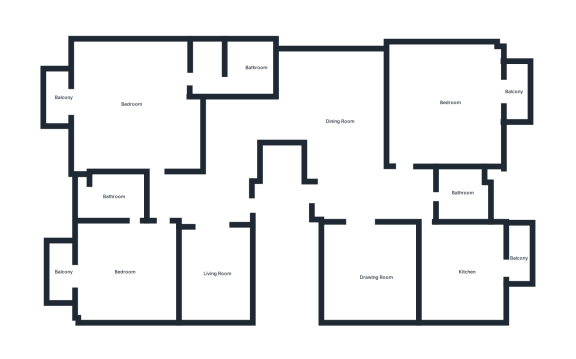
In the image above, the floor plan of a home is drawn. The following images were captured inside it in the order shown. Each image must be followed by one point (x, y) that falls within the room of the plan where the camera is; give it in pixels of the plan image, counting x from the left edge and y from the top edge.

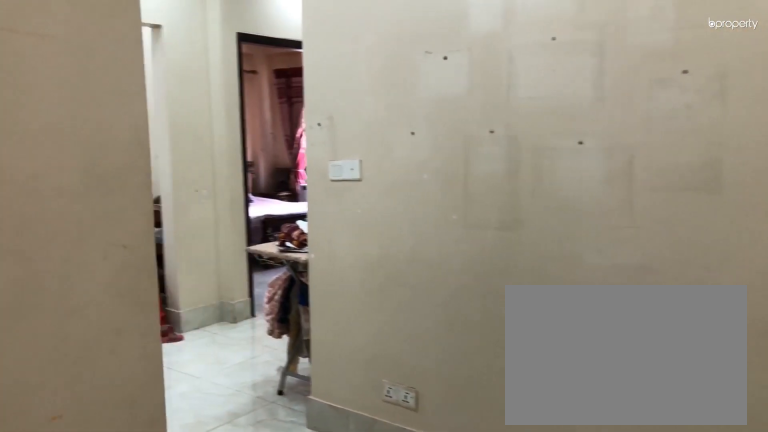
(232, 127)
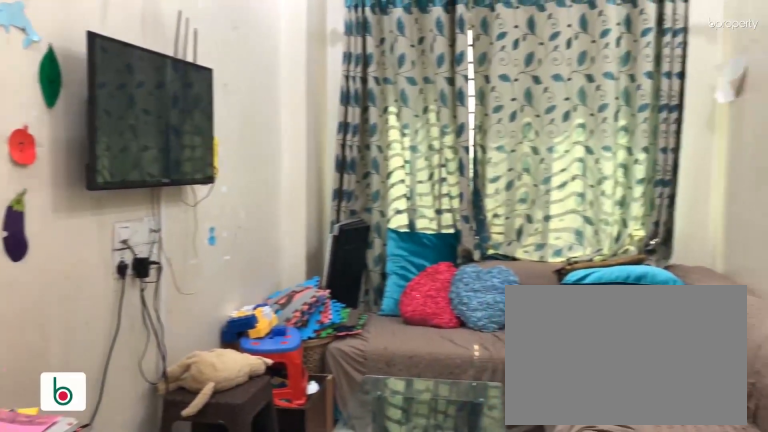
(215, 270)
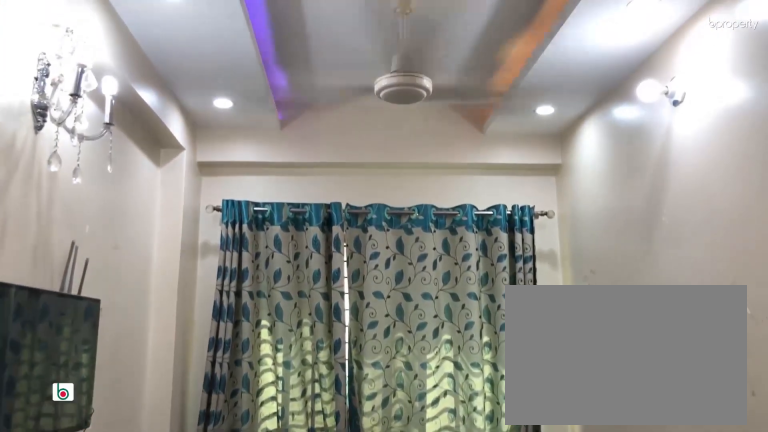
(215, 270)
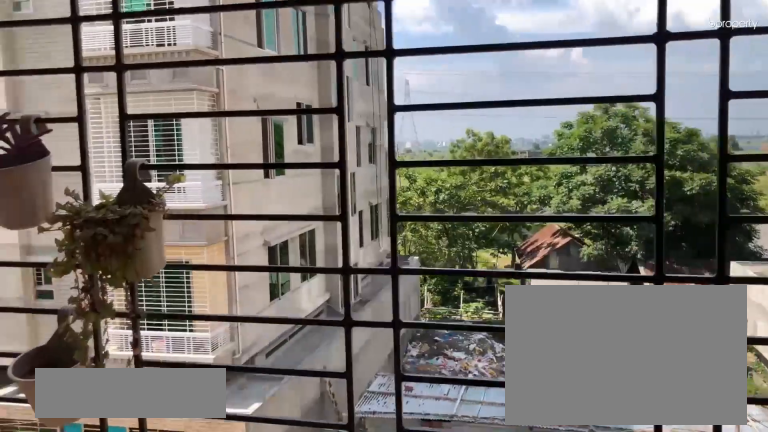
(61, 274)
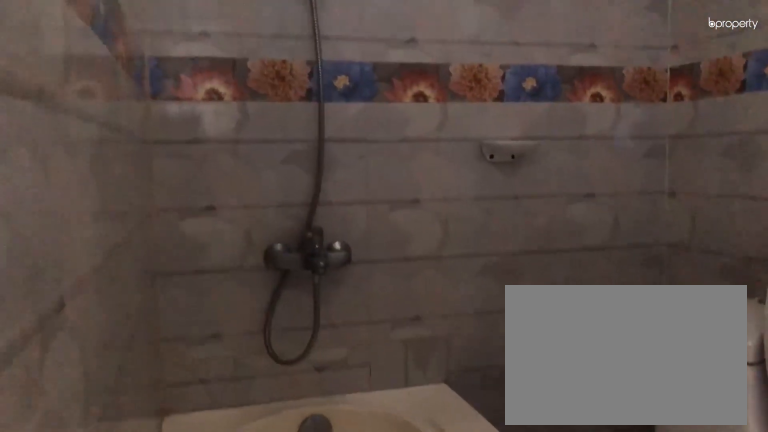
(115, 193)
